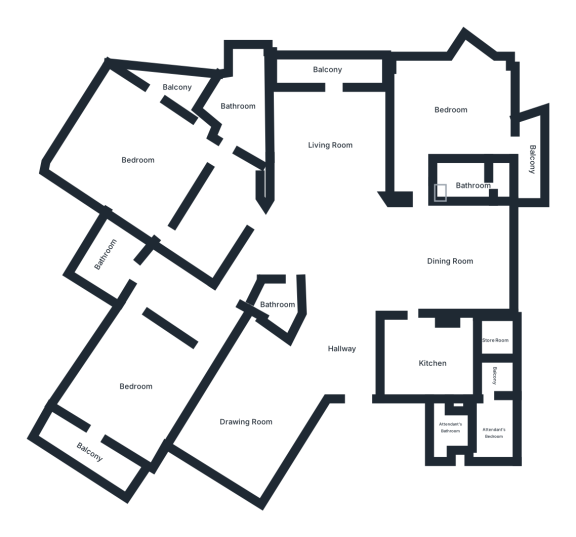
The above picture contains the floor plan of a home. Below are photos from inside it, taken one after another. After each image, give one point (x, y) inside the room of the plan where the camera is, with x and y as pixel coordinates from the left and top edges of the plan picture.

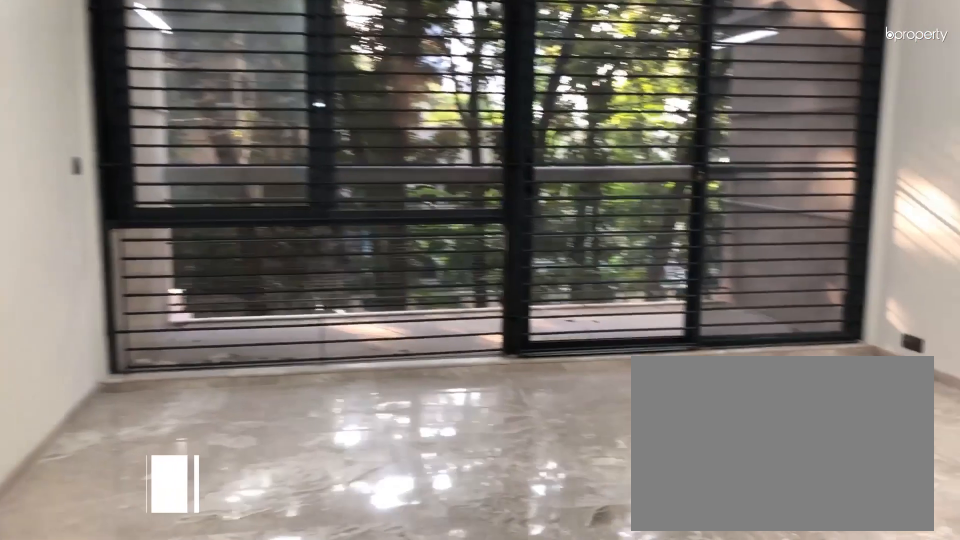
(327, 141)
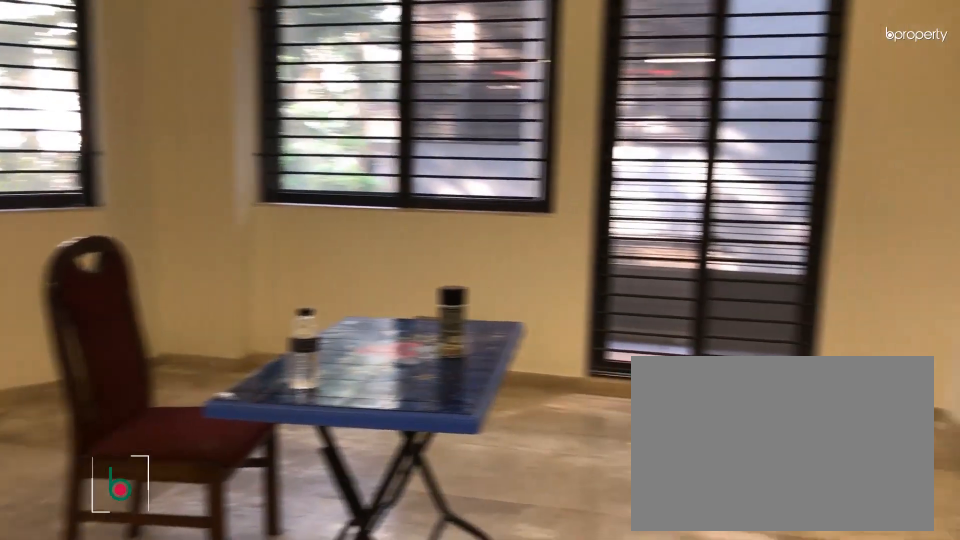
(453, 112)
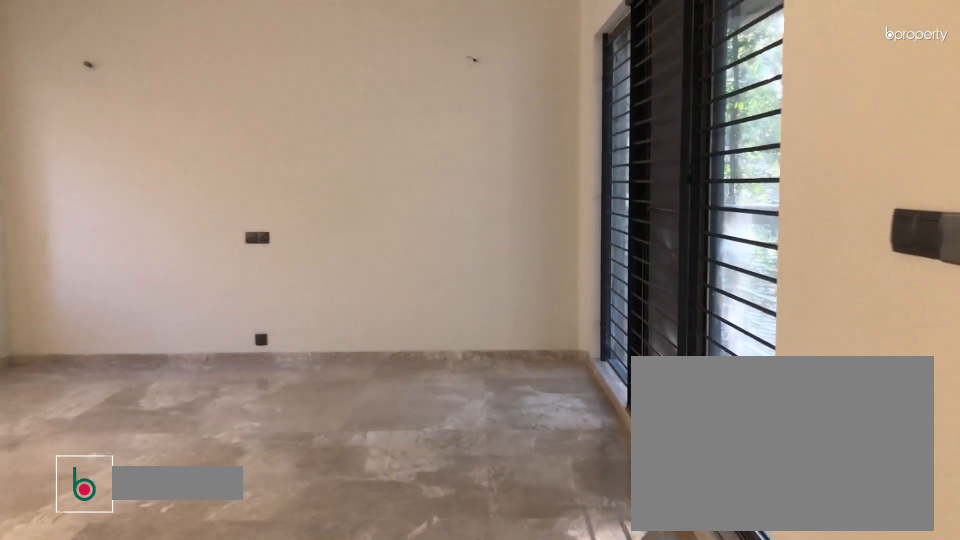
(137, 153)
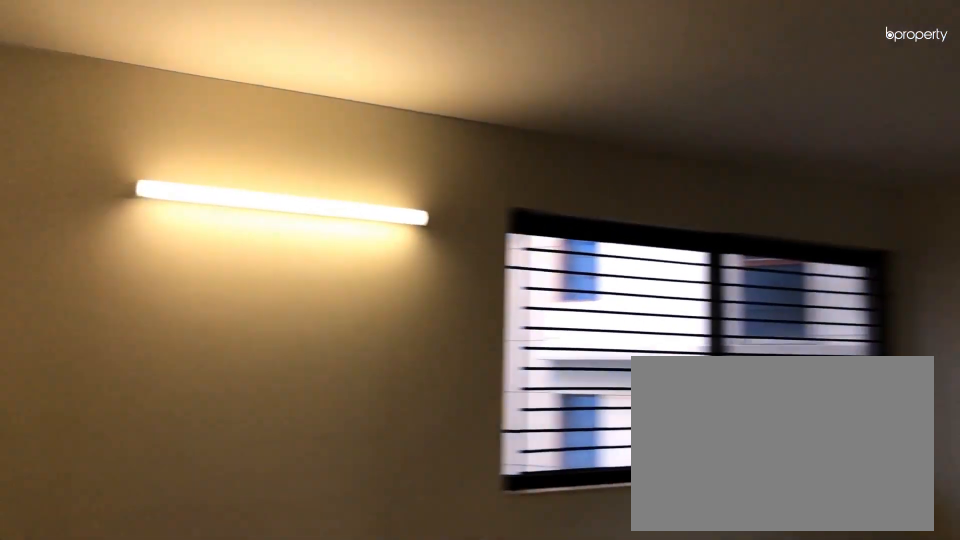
(137, 153)
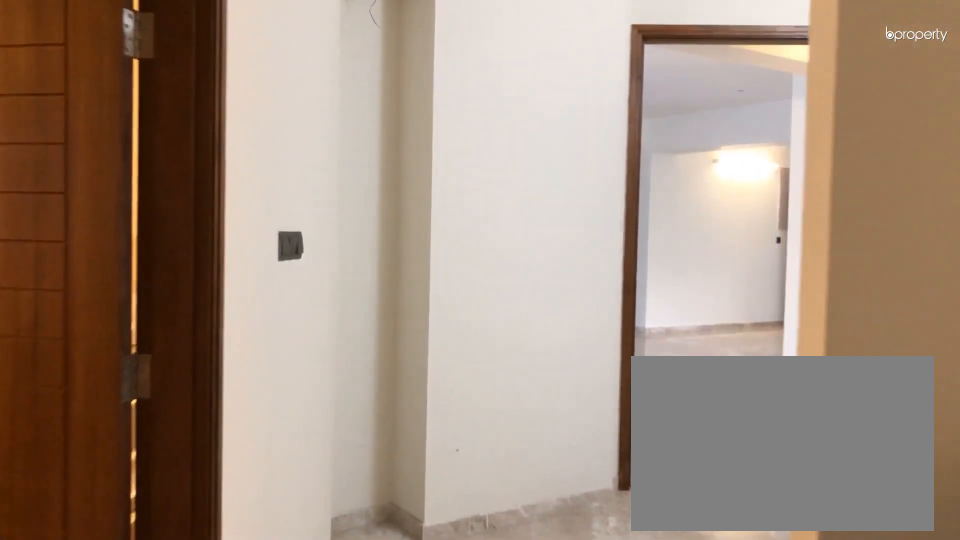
(198, 155)
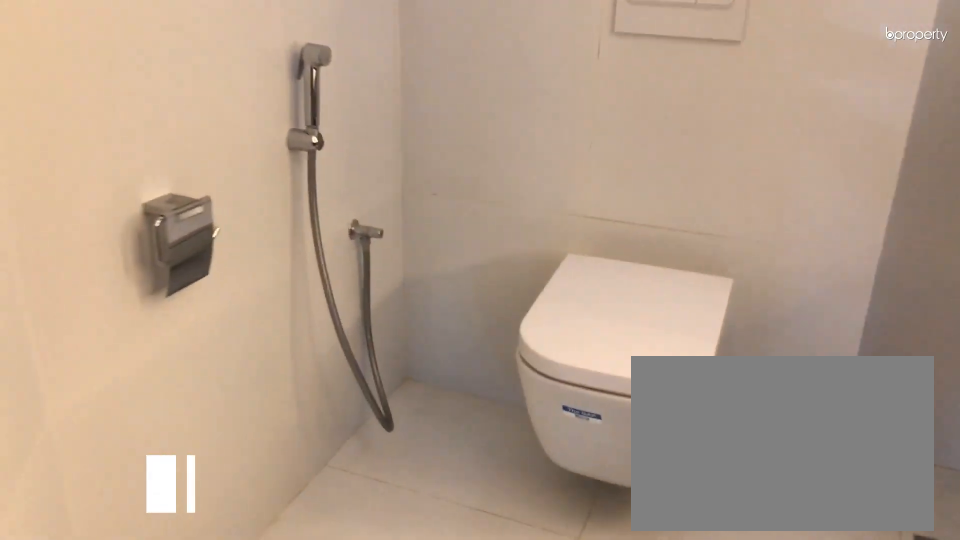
(282, 301)
